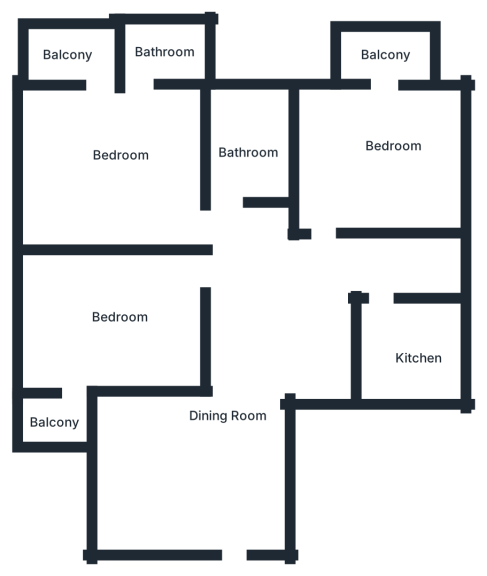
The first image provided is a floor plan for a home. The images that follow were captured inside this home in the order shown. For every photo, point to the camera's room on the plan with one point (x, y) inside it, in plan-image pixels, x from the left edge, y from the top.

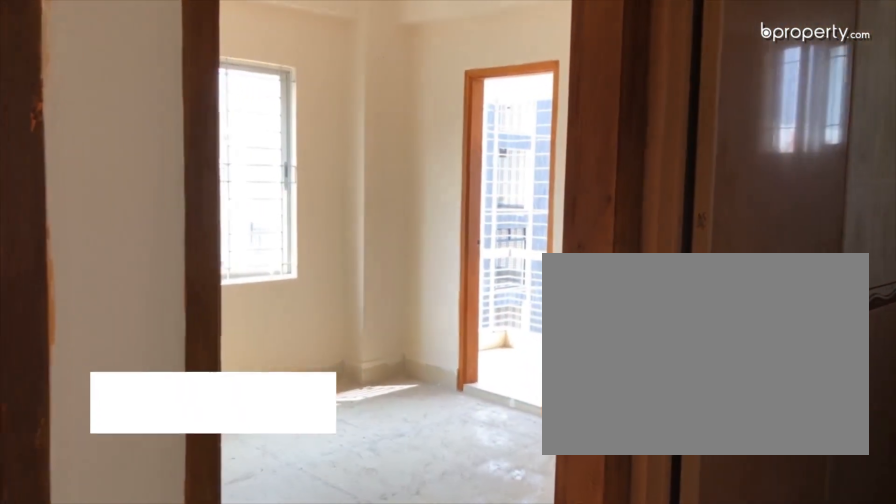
(223, 226)
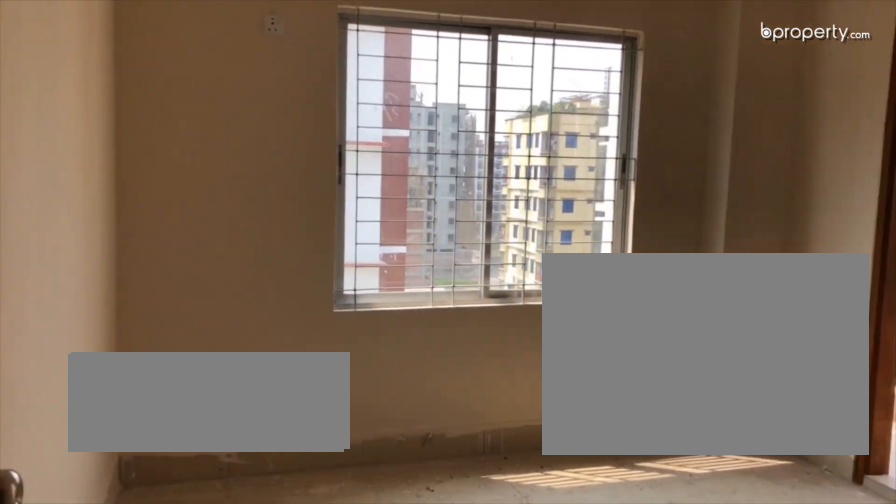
(134, 150)
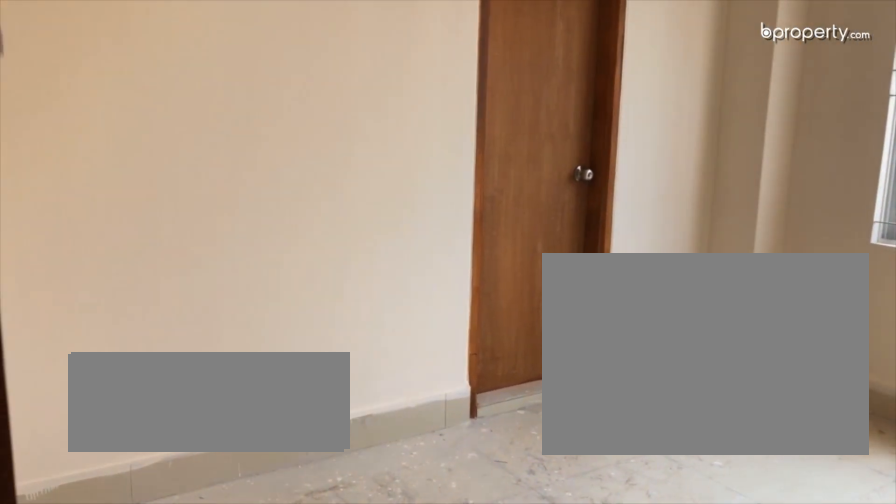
(116, 319)
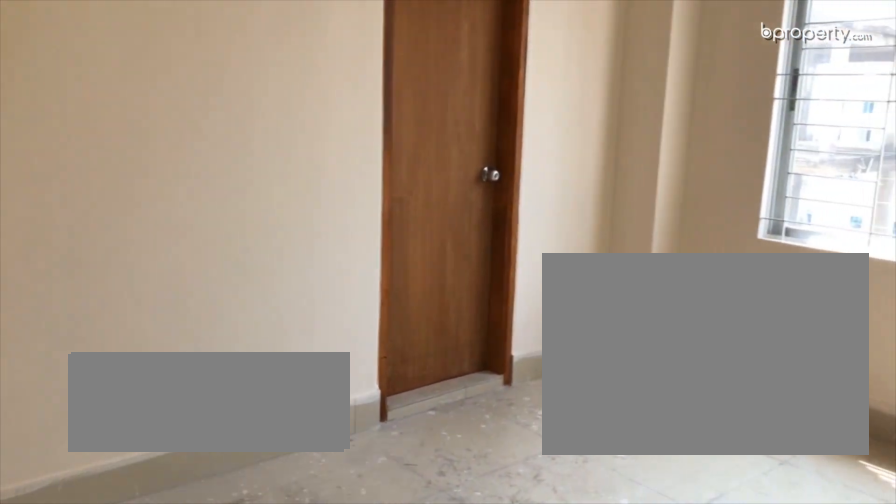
(116, 319)
